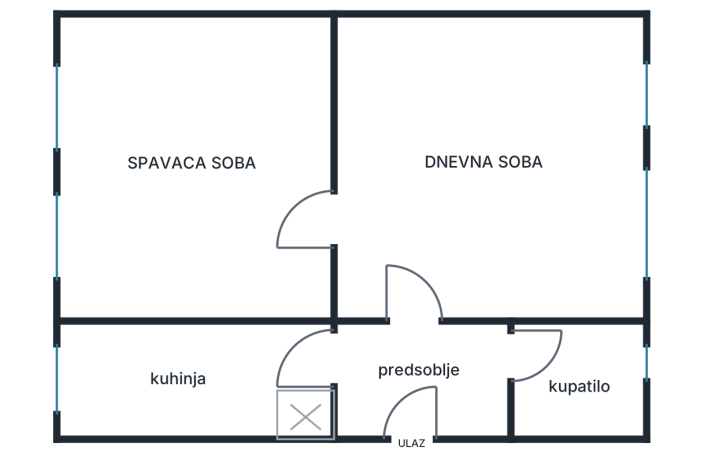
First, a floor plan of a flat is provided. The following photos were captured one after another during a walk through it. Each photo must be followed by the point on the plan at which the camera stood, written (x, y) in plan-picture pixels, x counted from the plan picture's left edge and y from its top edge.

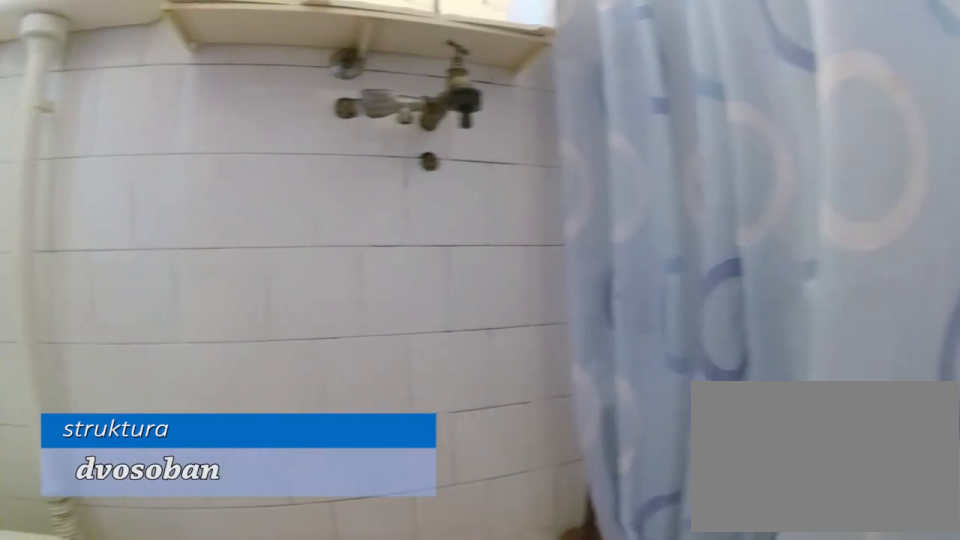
(571, 396)
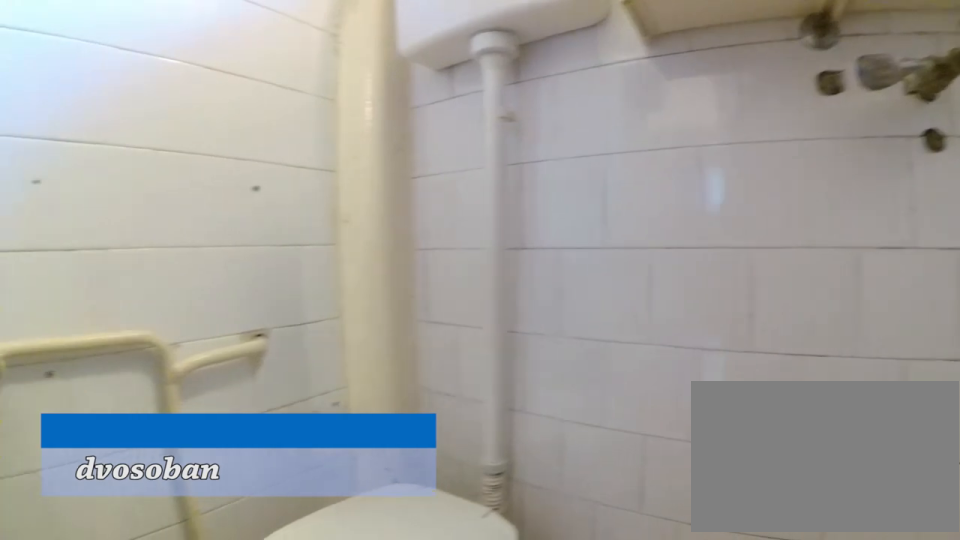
(585, 399)
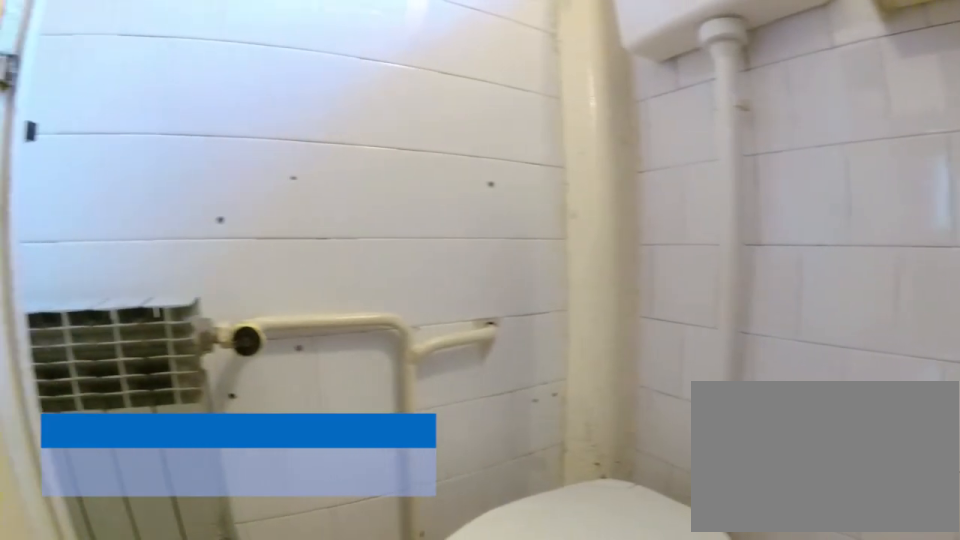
(584, 396)
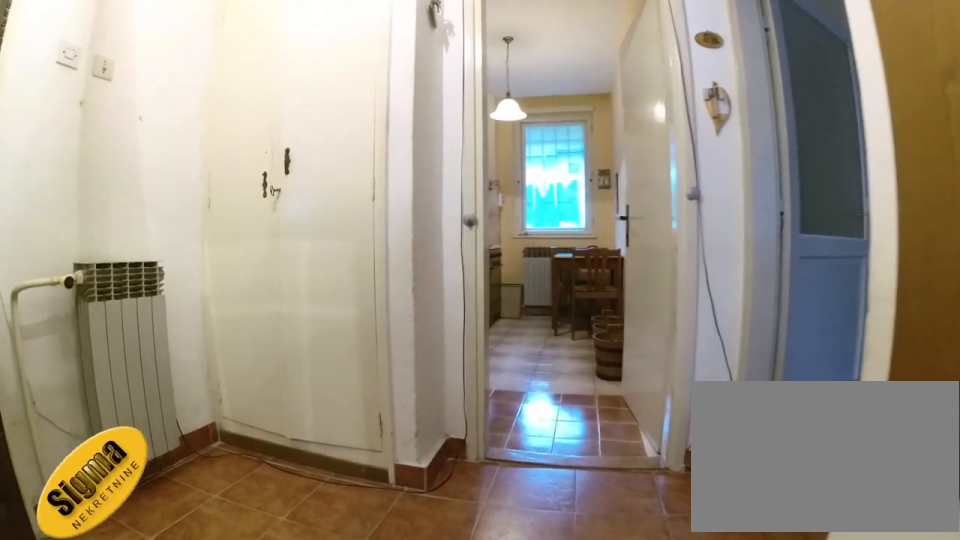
(483, 369)
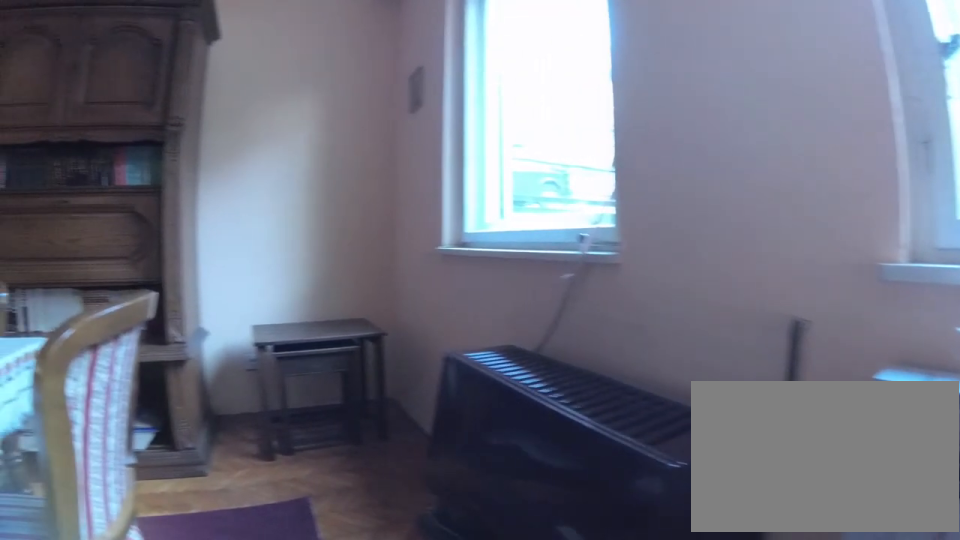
(571, 228)
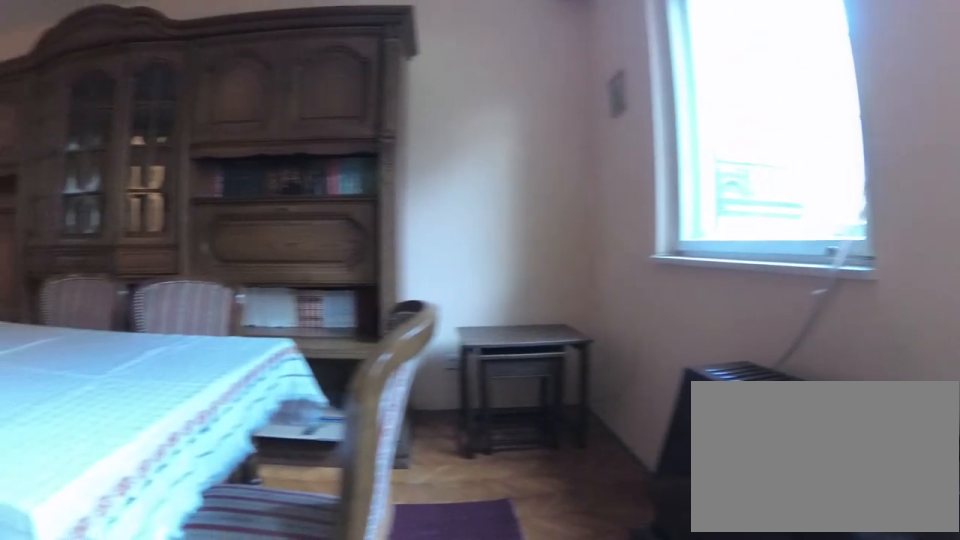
(588, 222)
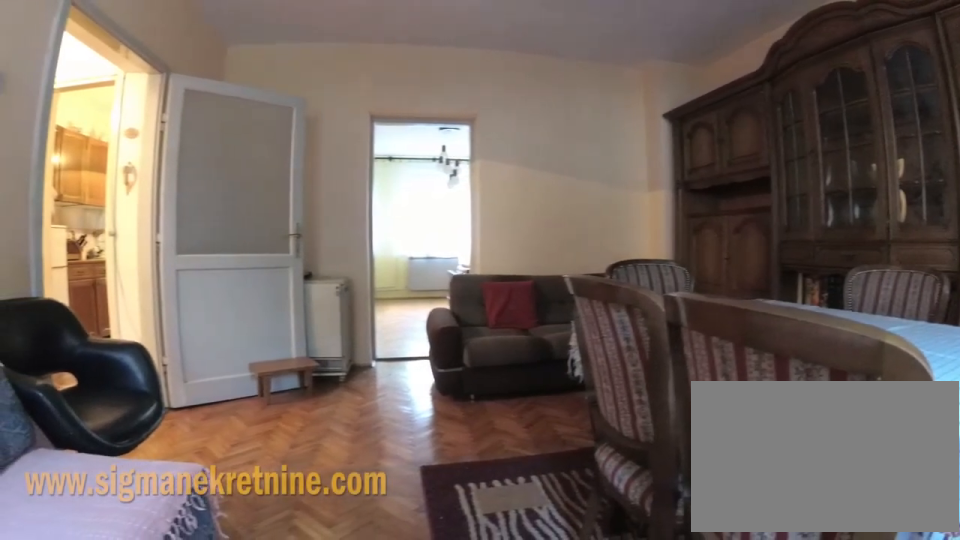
(608, 232)
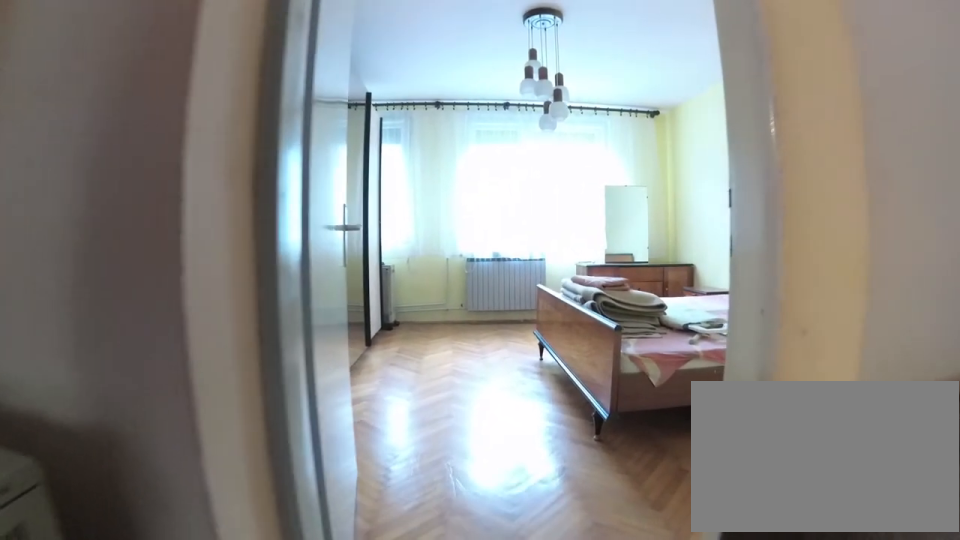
(412, 233)
